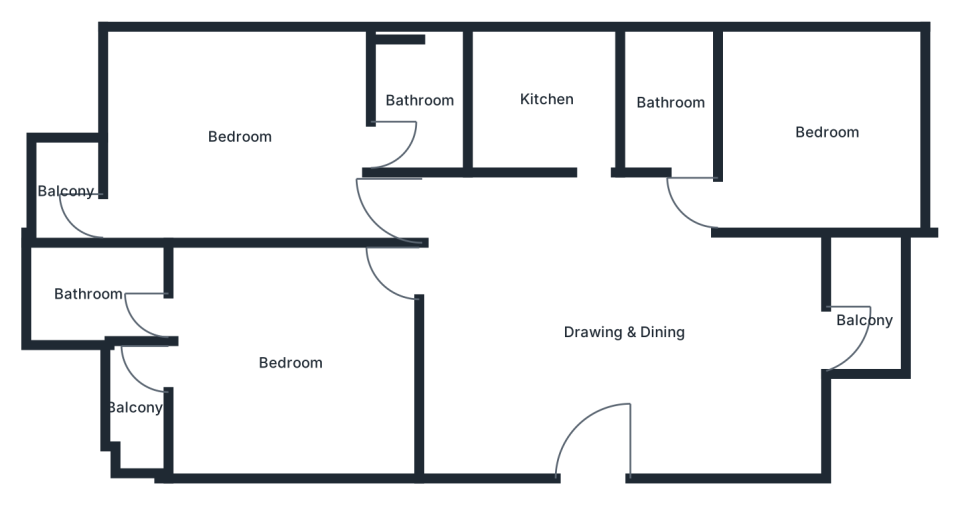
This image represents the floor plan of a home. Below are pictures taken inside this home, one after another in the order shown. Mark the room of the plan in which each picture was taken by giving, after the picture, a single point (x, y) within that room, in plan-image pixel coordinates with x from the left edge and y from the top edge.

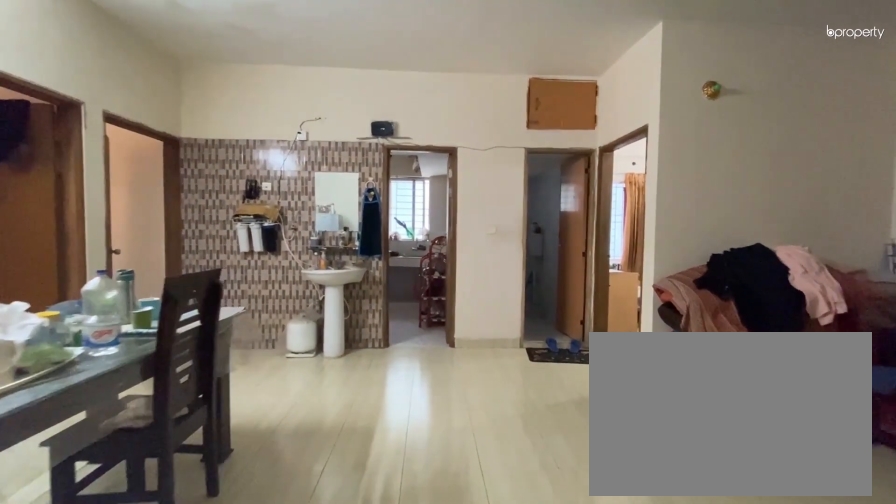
(592, 426)
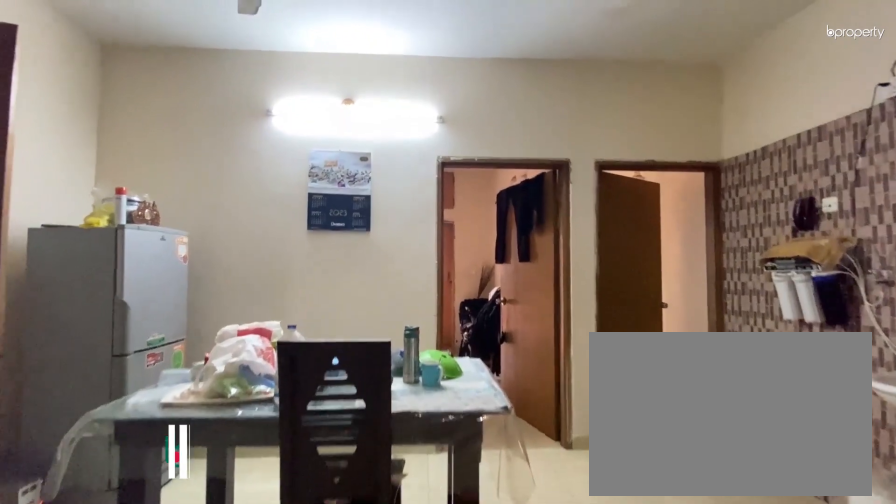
(624, 331)
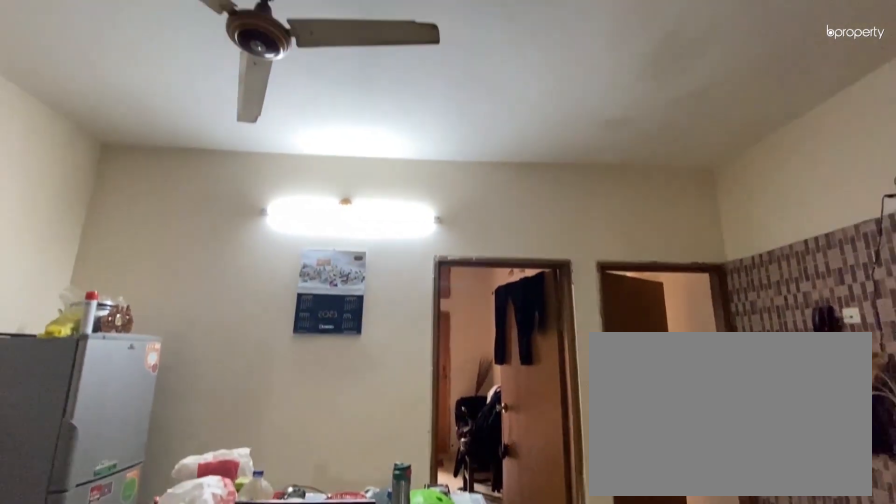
(624, 331)
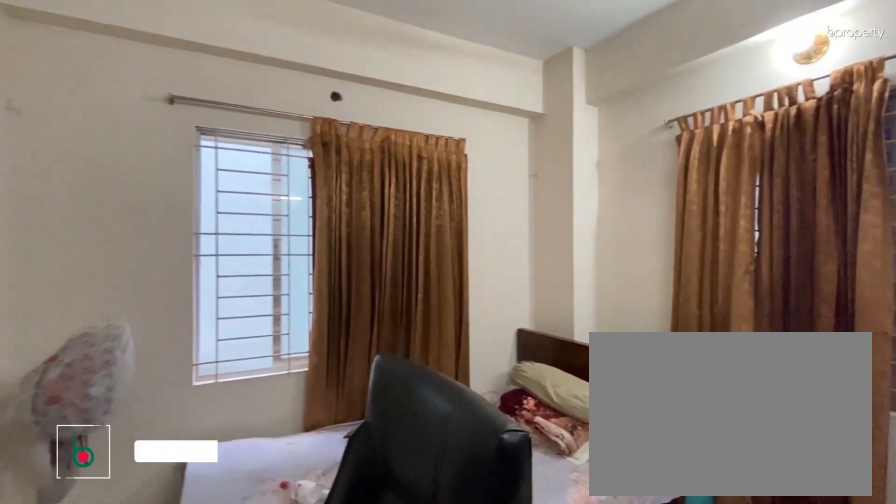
(827, 132)
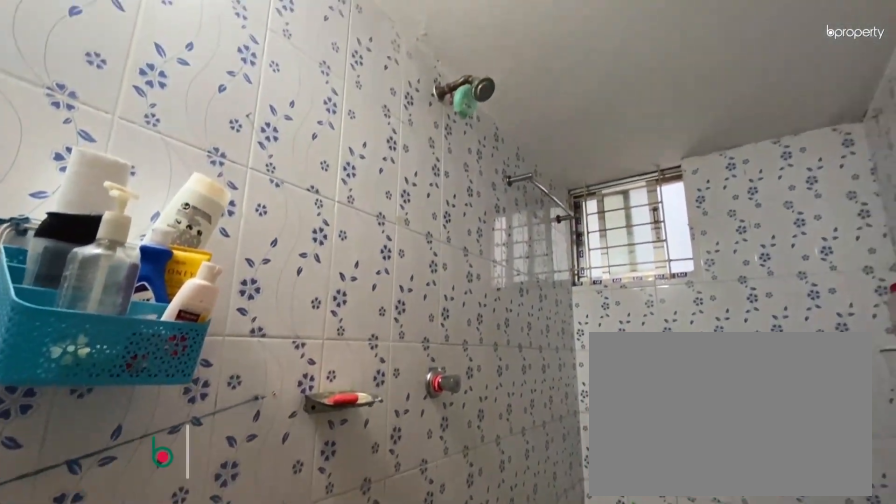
(671, 104)
